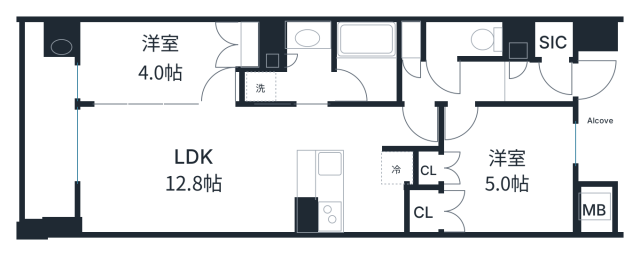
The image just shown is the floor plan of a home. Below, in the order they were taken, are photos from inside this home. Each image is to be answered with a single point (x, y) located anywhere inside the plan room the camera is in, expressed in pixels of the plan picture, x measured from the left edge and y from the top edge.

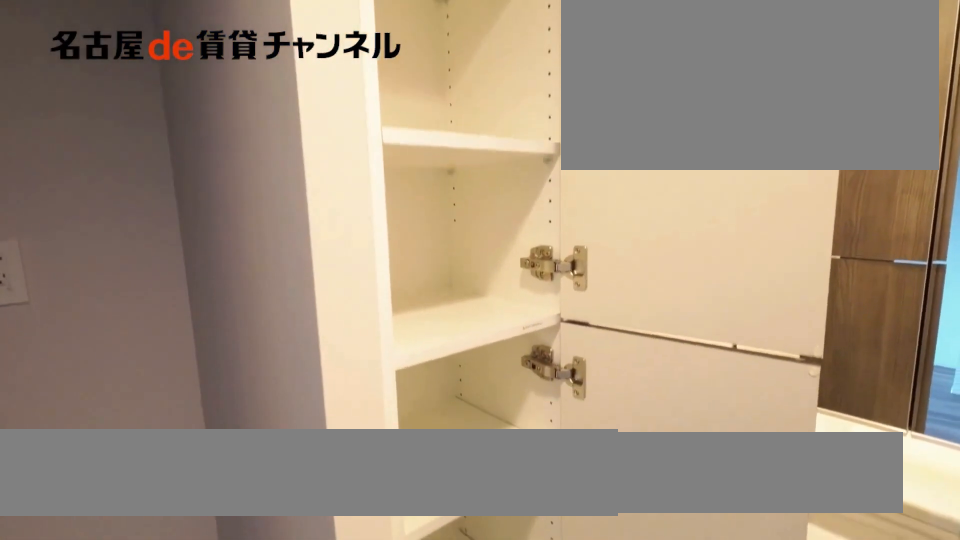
(290, 67)
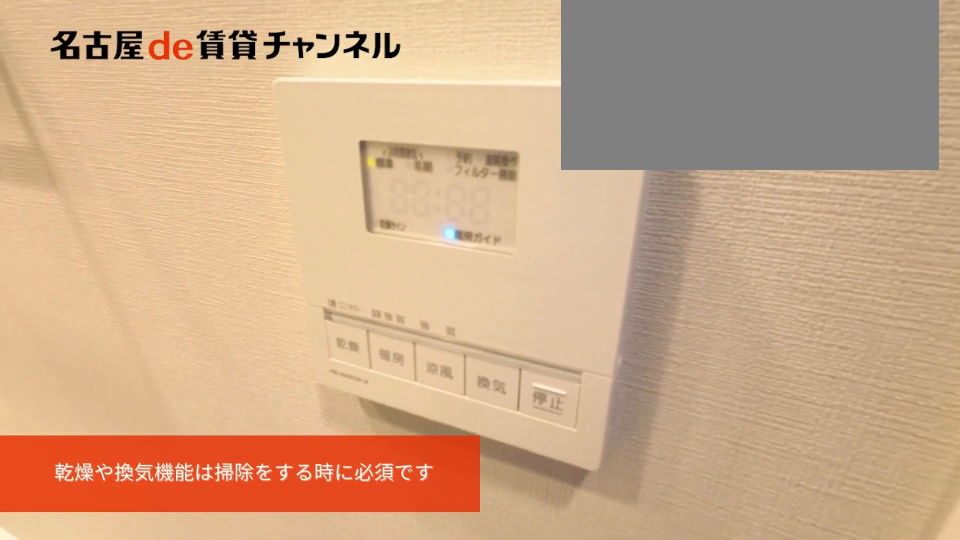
(290, 67)
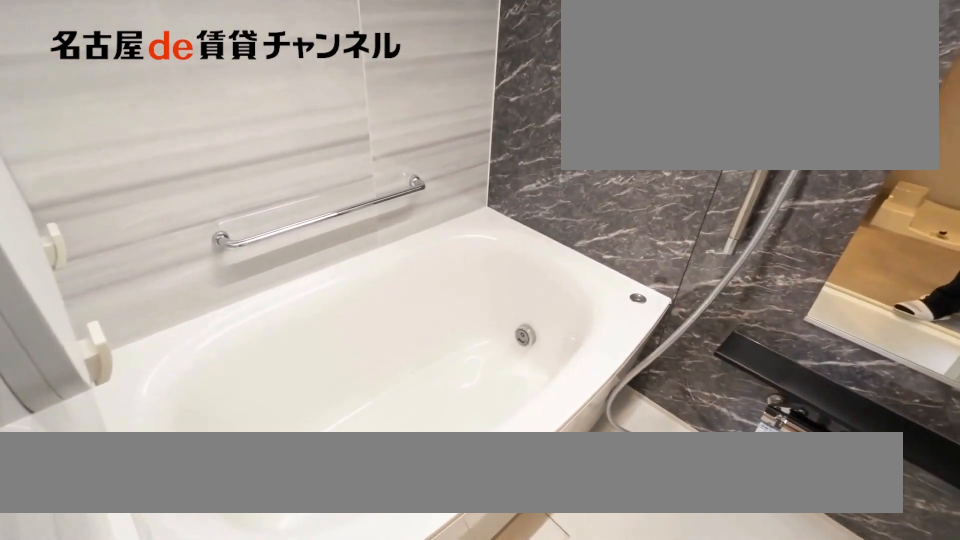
(365, 64)
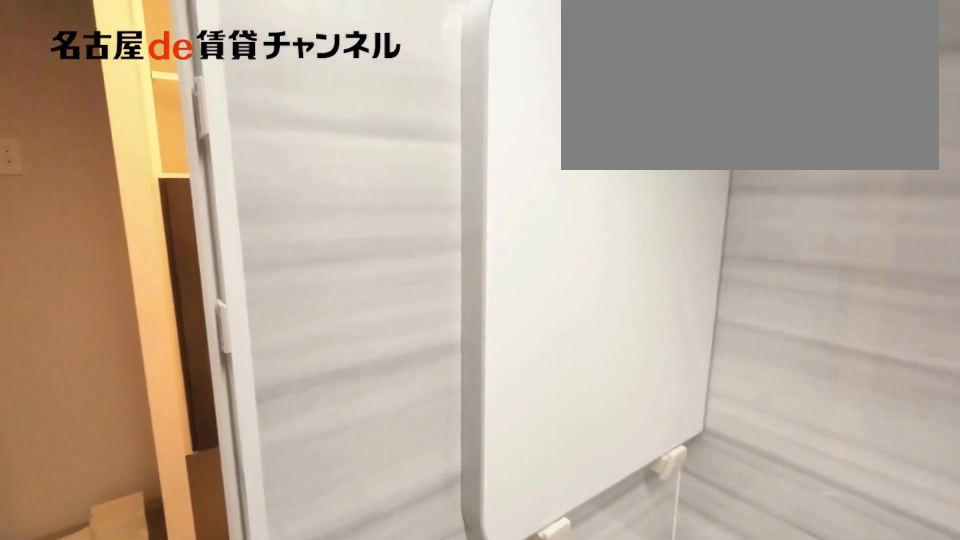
(365, 64)
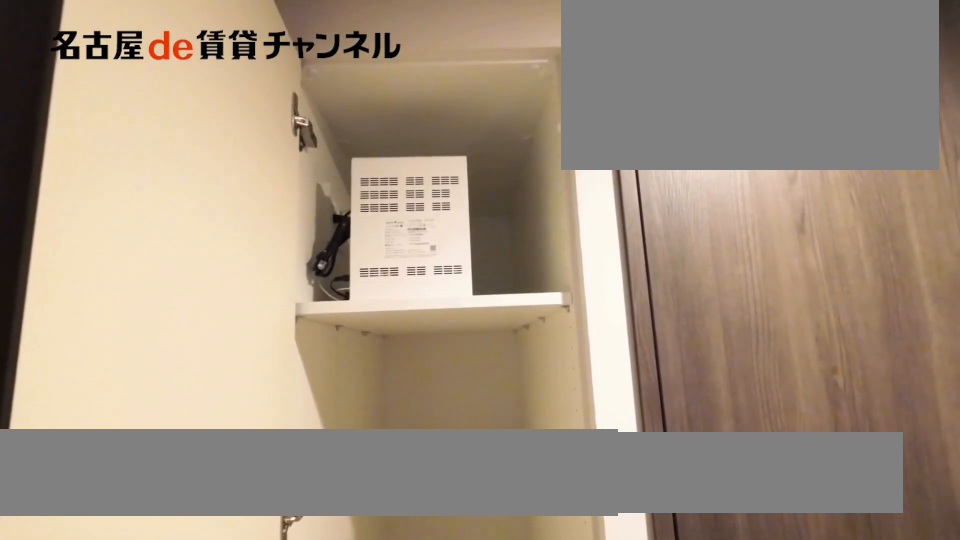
(411, 41)
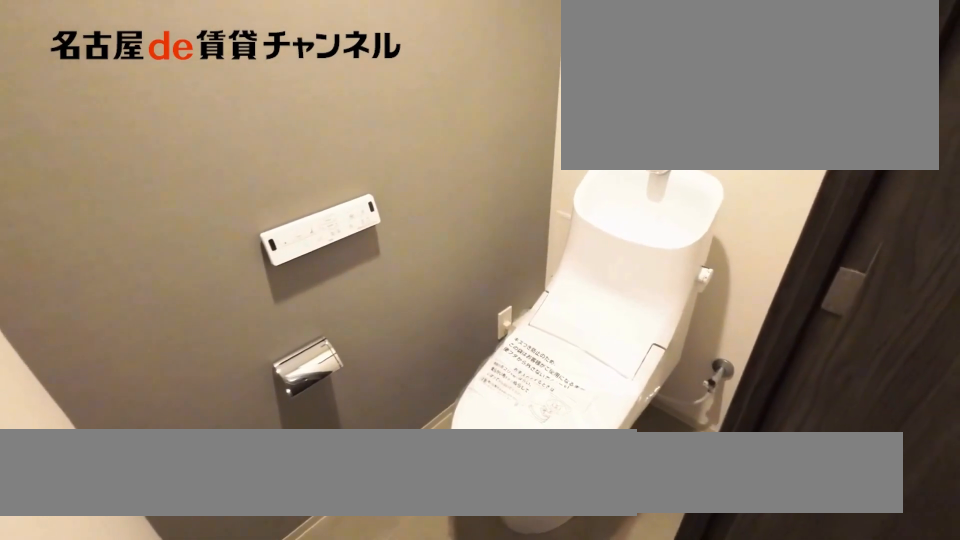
(463, 41)
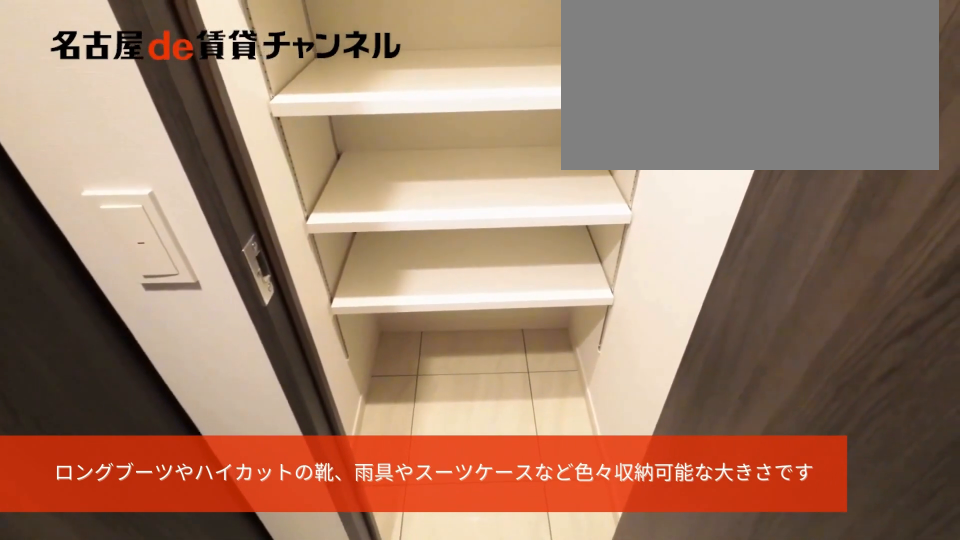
(554, 41)
